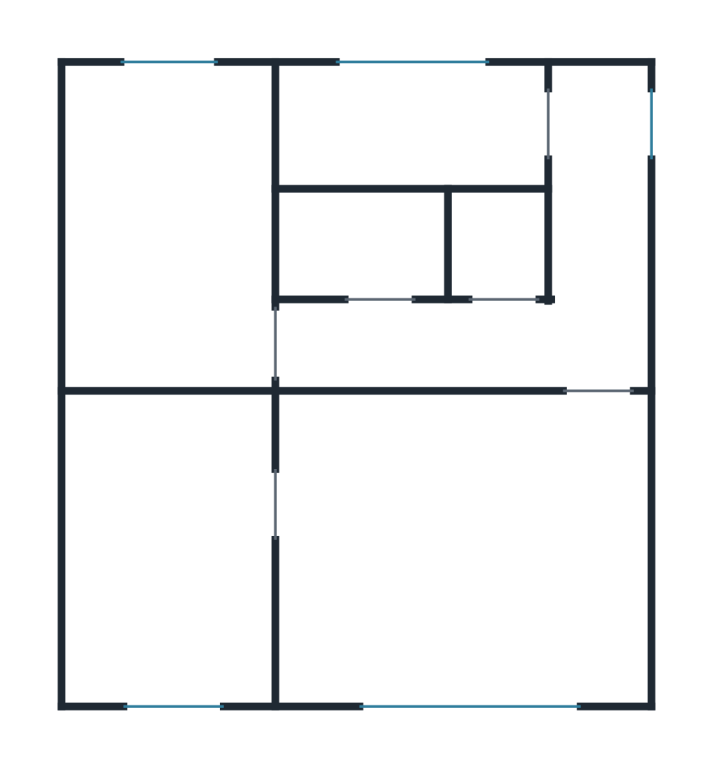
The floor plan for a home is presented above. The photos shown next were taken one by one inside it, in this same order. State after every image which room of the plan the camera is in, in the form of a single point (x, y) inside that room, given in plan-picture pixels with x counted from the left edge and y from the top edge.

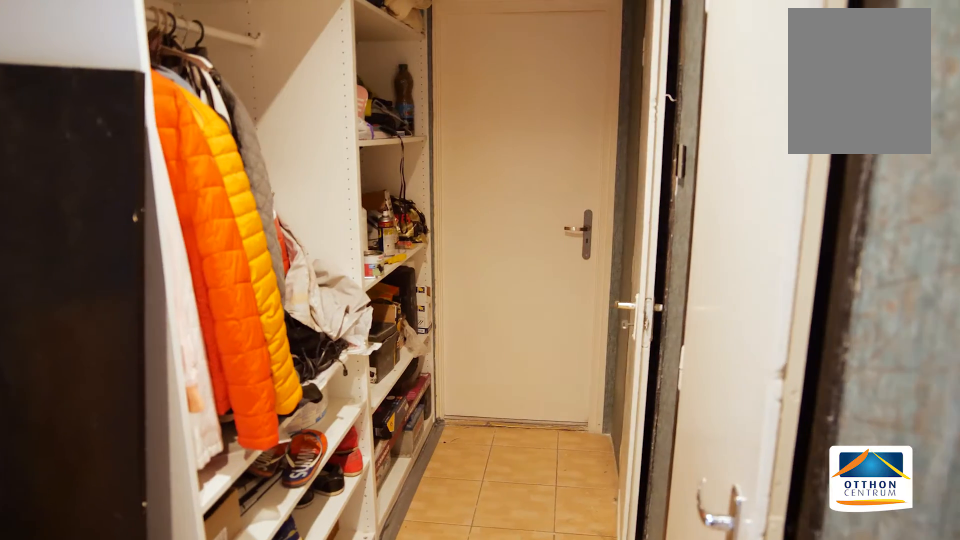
(349, 350)
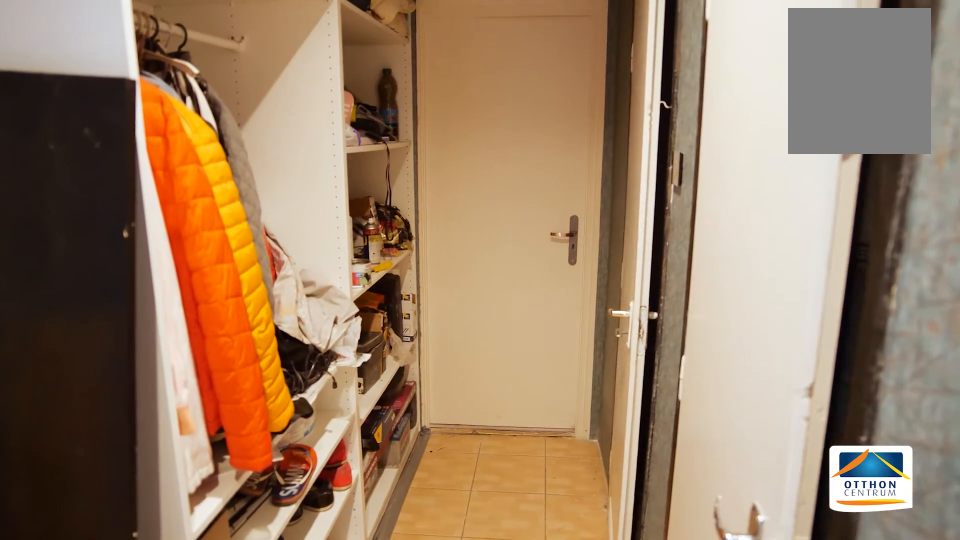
(329, 350)
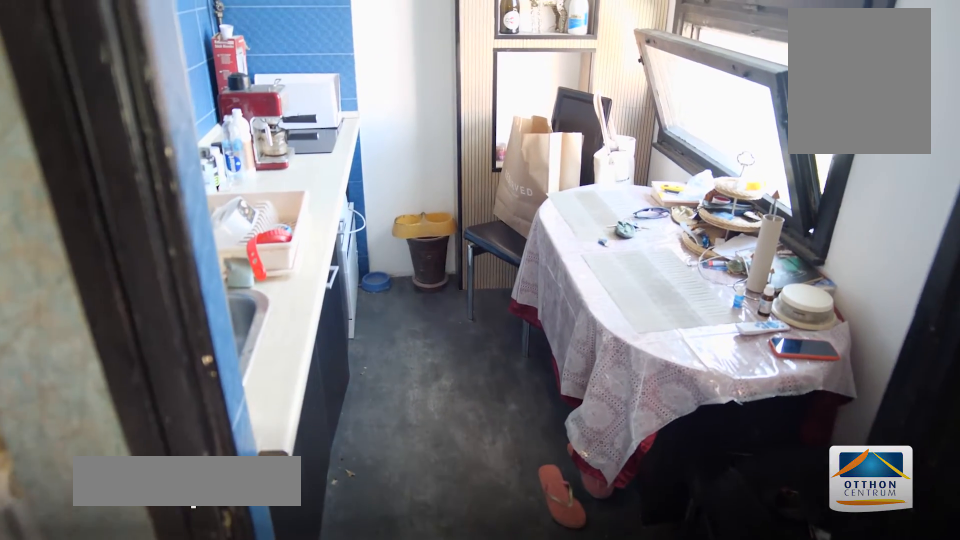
(417, 132)
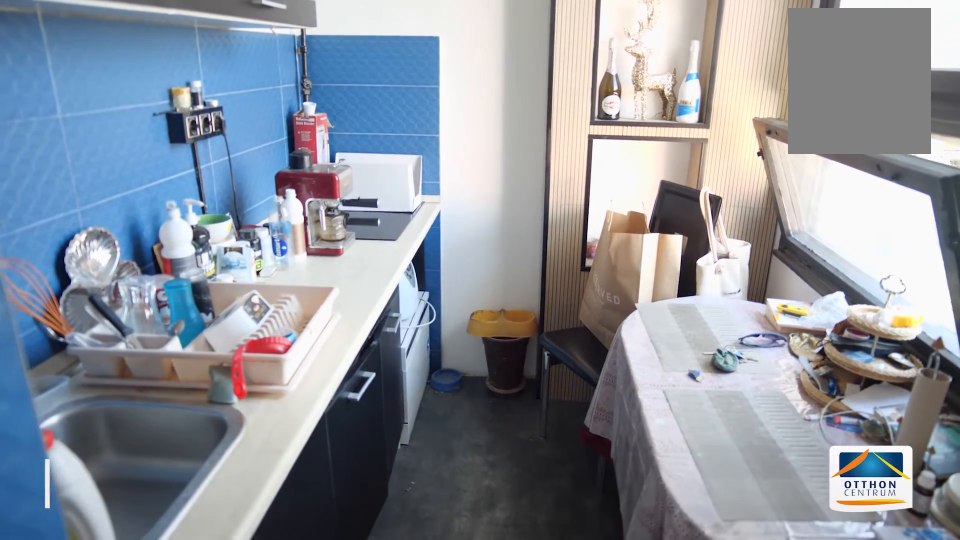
(417, 132)
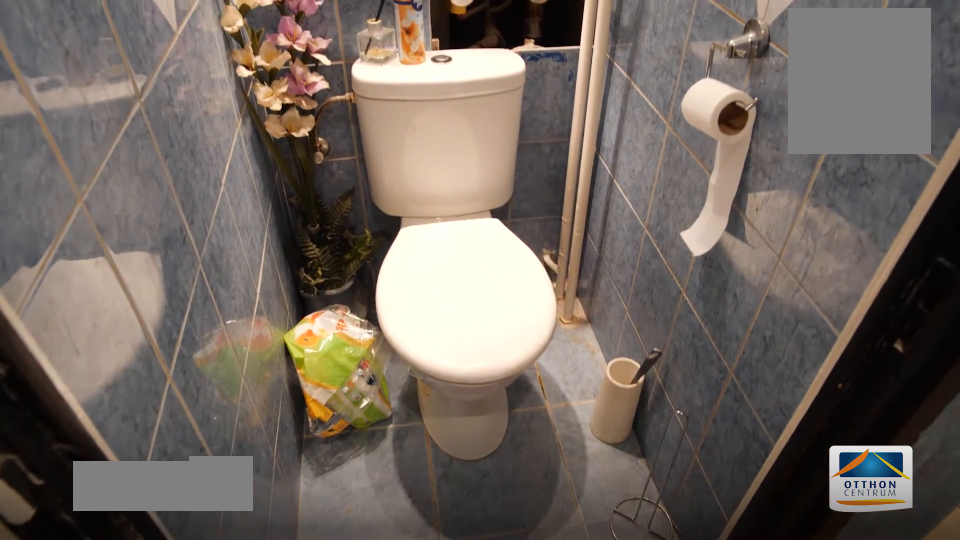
(496, 244)
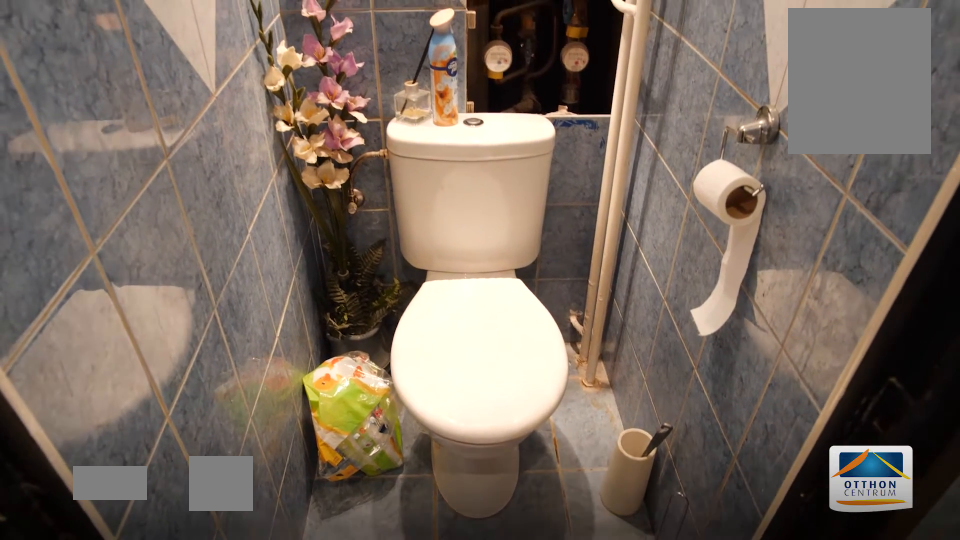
(496, 245)
